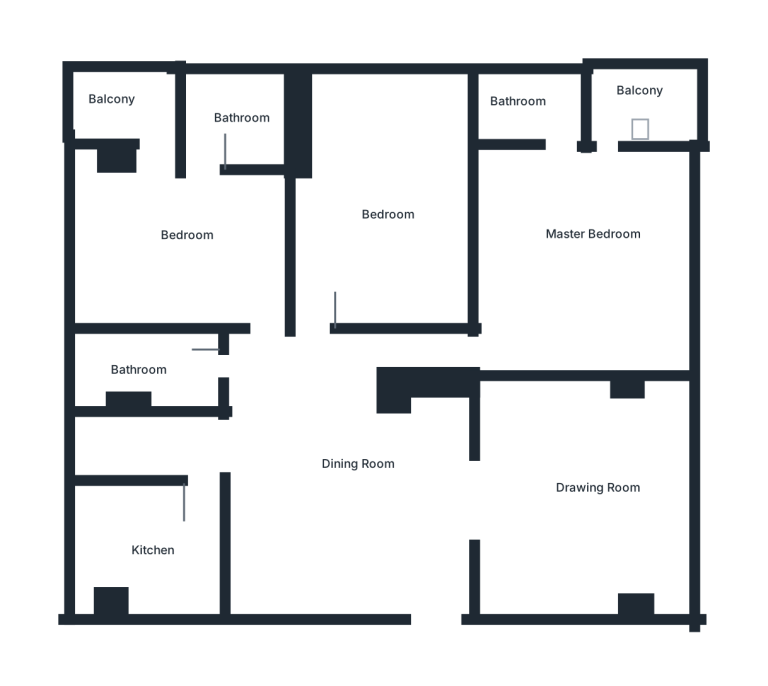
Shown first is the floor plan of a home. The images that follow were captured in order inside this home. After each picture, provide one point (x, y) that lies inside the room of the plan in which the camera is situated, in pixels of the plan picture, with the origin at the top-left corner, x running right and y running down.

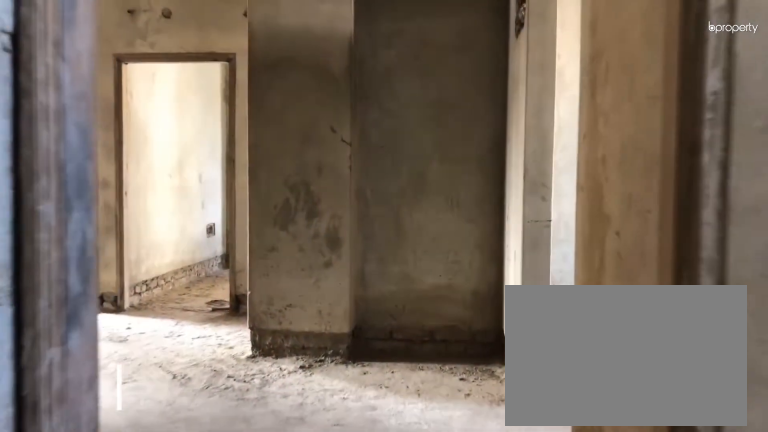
(430, 593)
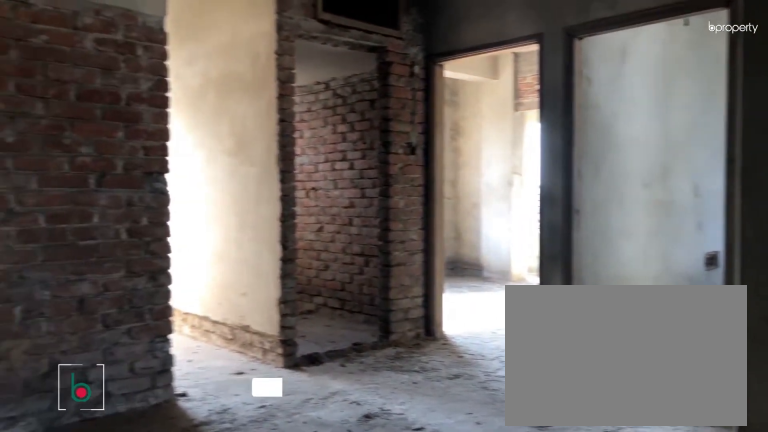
(358, 455)
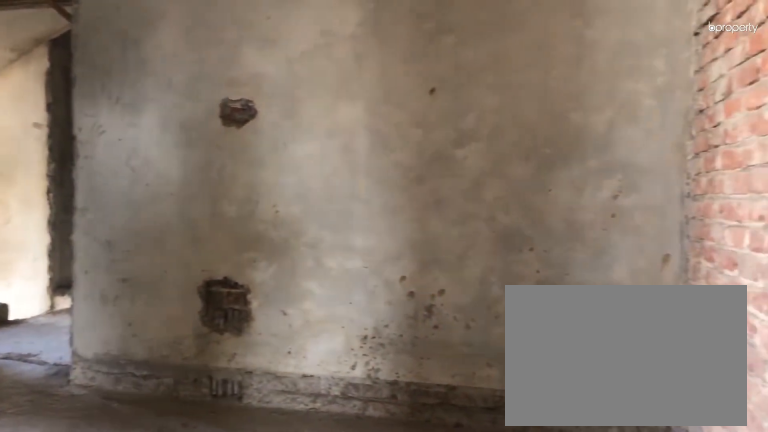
(358, 455)
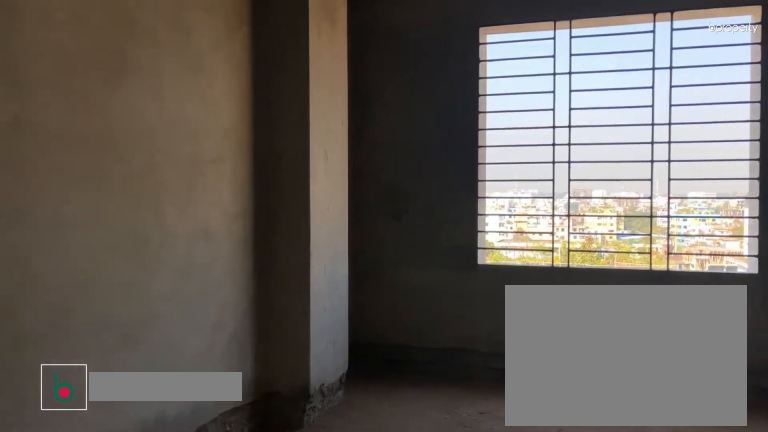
(596, 498)
